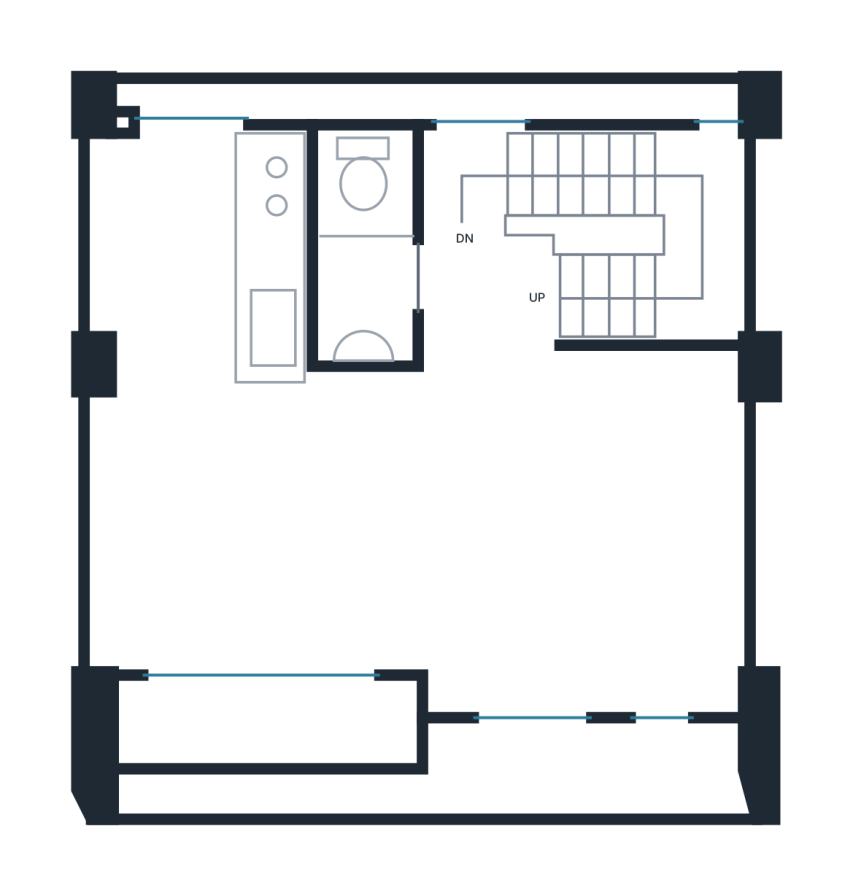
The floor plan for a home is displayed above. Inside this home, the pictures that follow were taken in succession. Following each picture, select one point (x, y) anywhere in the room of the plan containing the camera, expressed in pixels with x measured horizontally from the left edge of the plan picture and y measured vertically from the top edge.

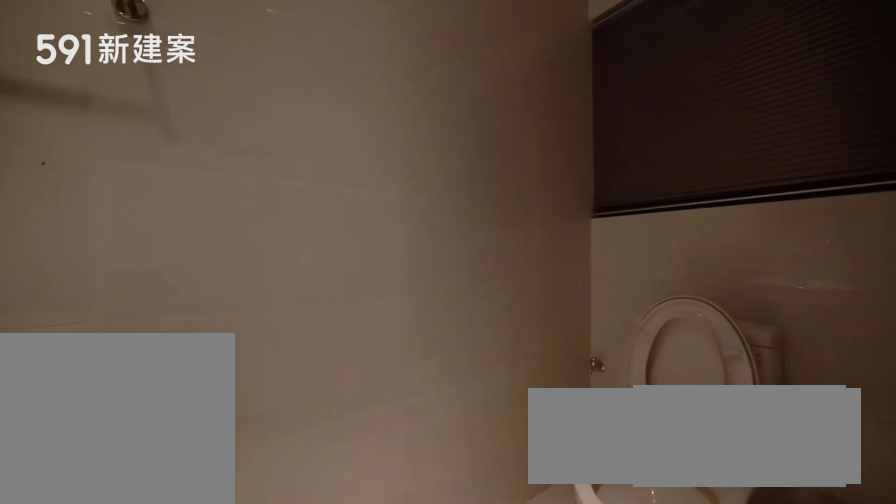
(363, 238)
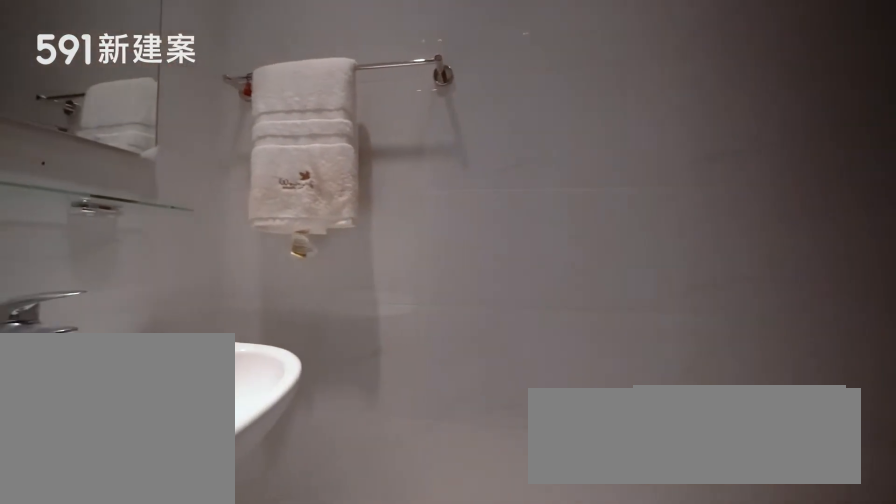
(363, 238)
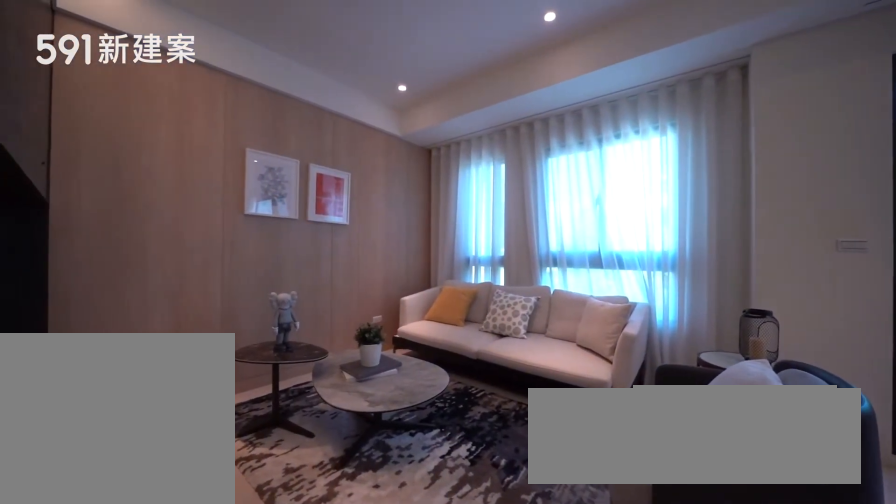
(591, 536)
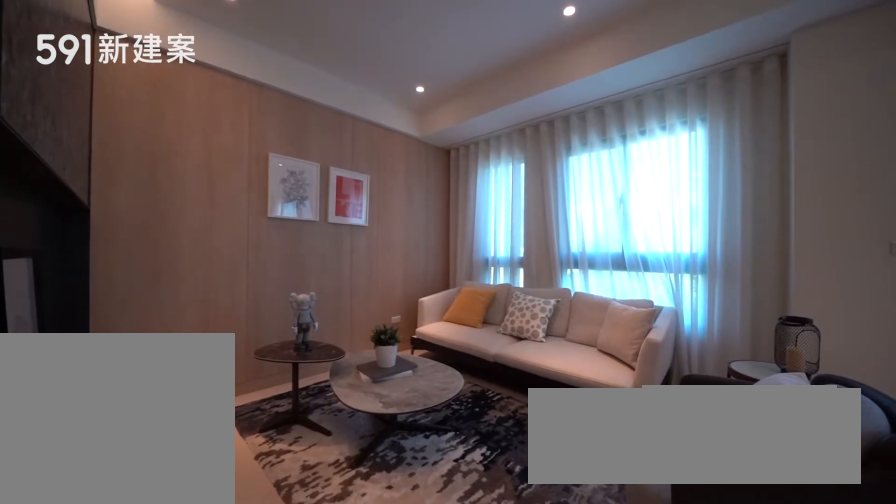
(591, 536)
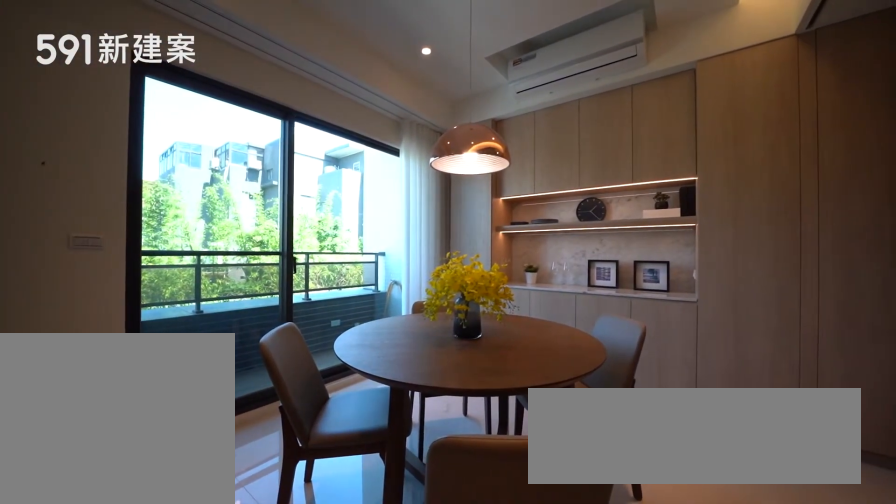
(234, 530)
